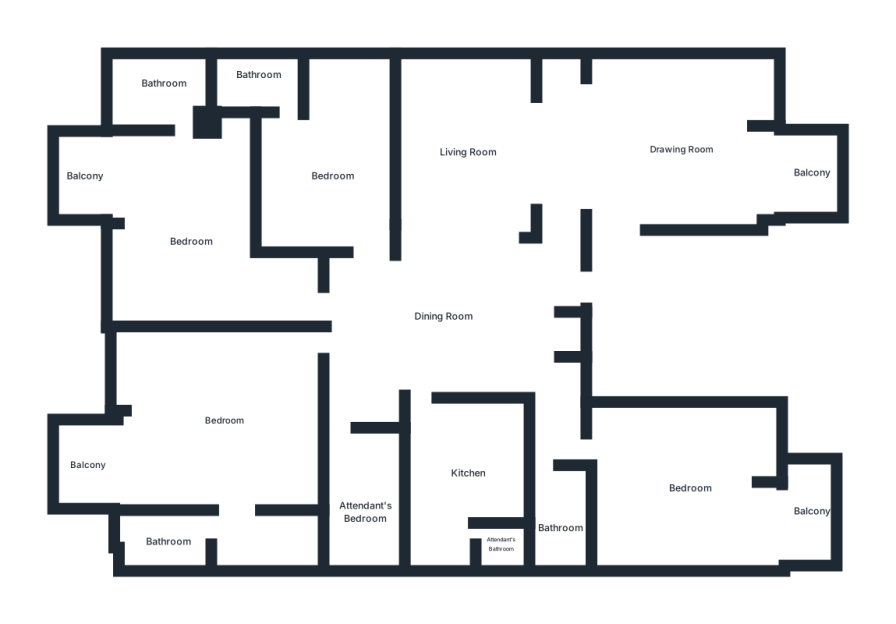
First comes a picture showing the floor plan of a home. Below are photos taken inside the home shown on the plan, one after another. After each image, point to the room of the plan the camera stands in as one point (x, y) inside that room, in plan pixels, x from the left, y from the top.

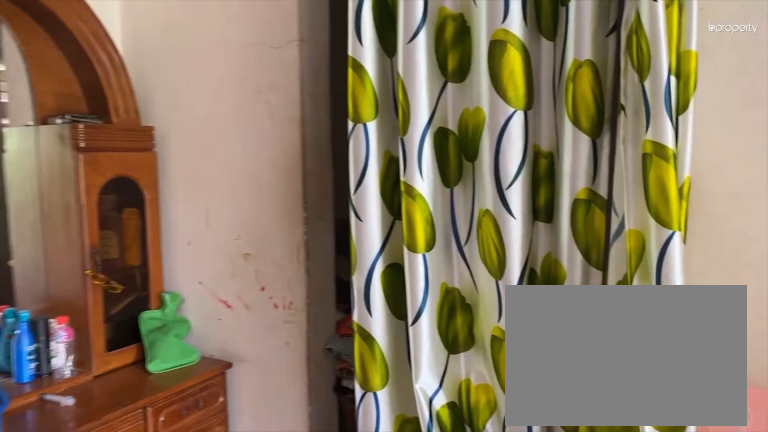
(225, 417)
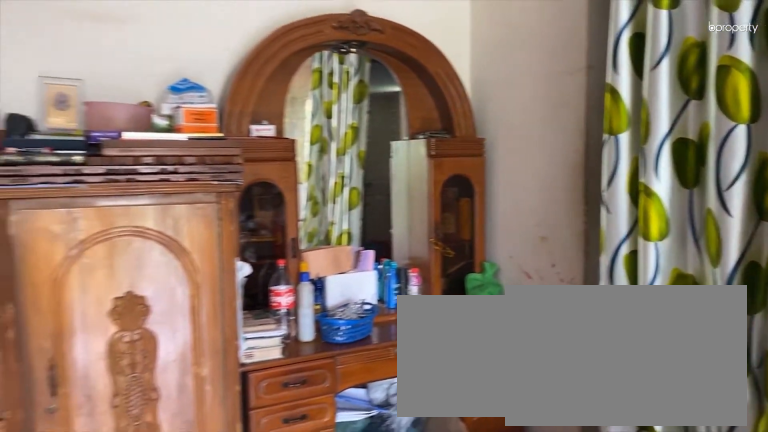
(225, 417)
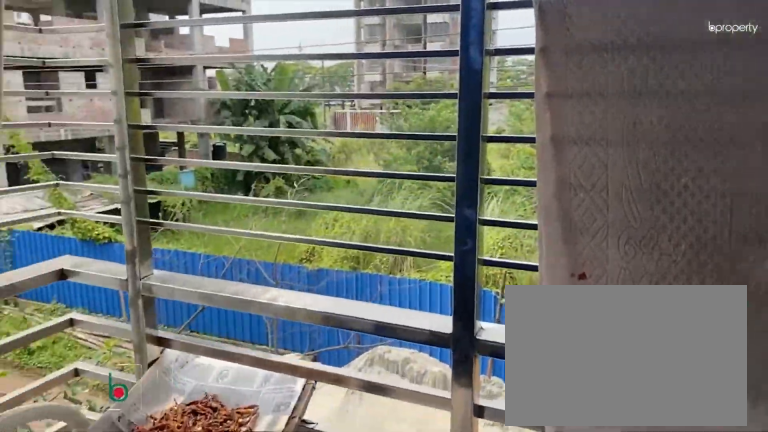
(89, 464)
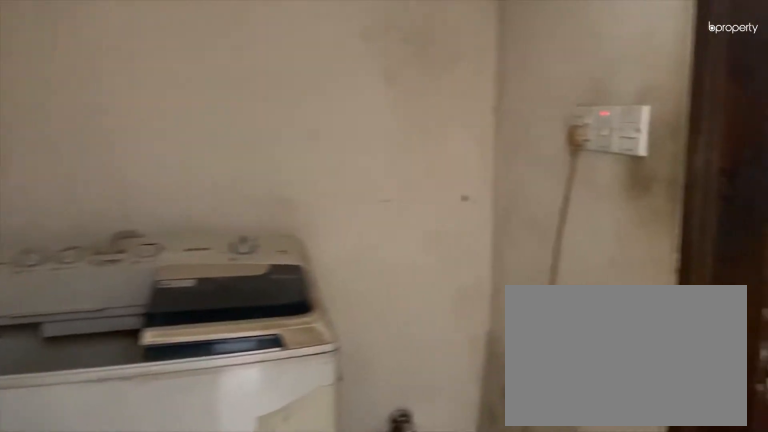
(226, 499)
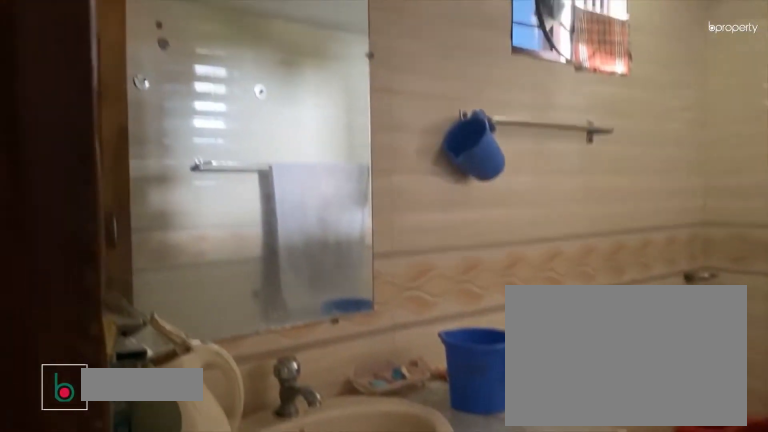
(169, 541)
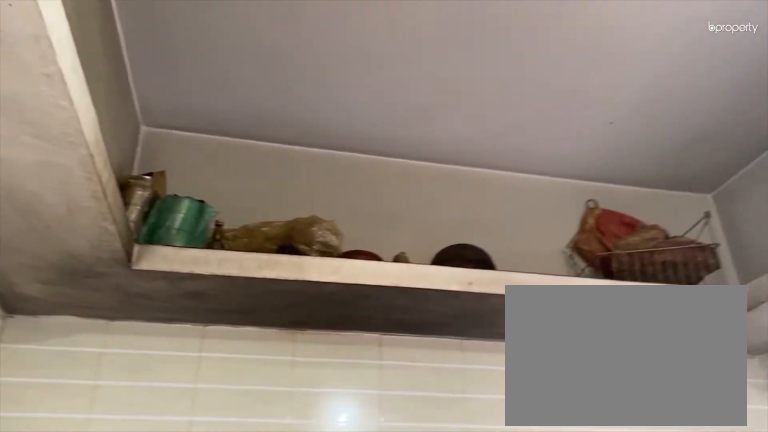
(470, 472)
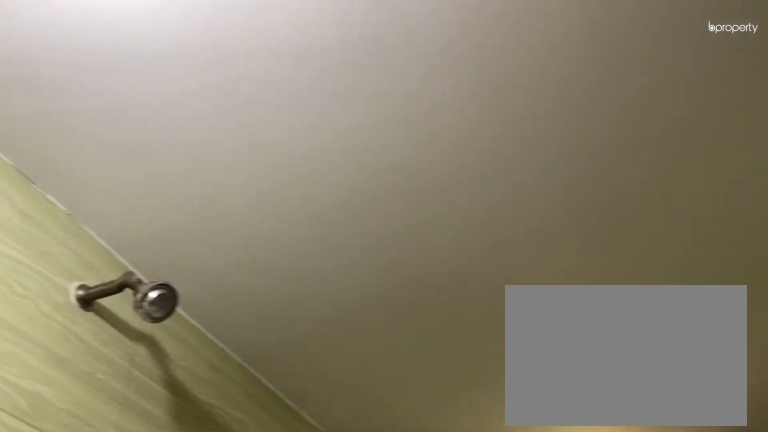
(561, 523)
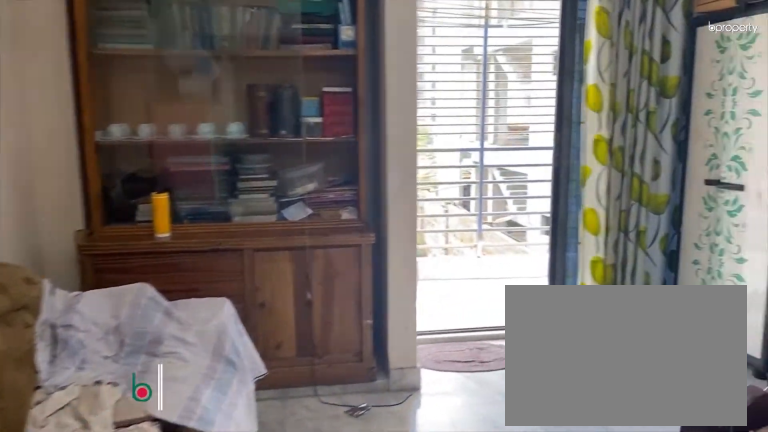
(689, 486)
